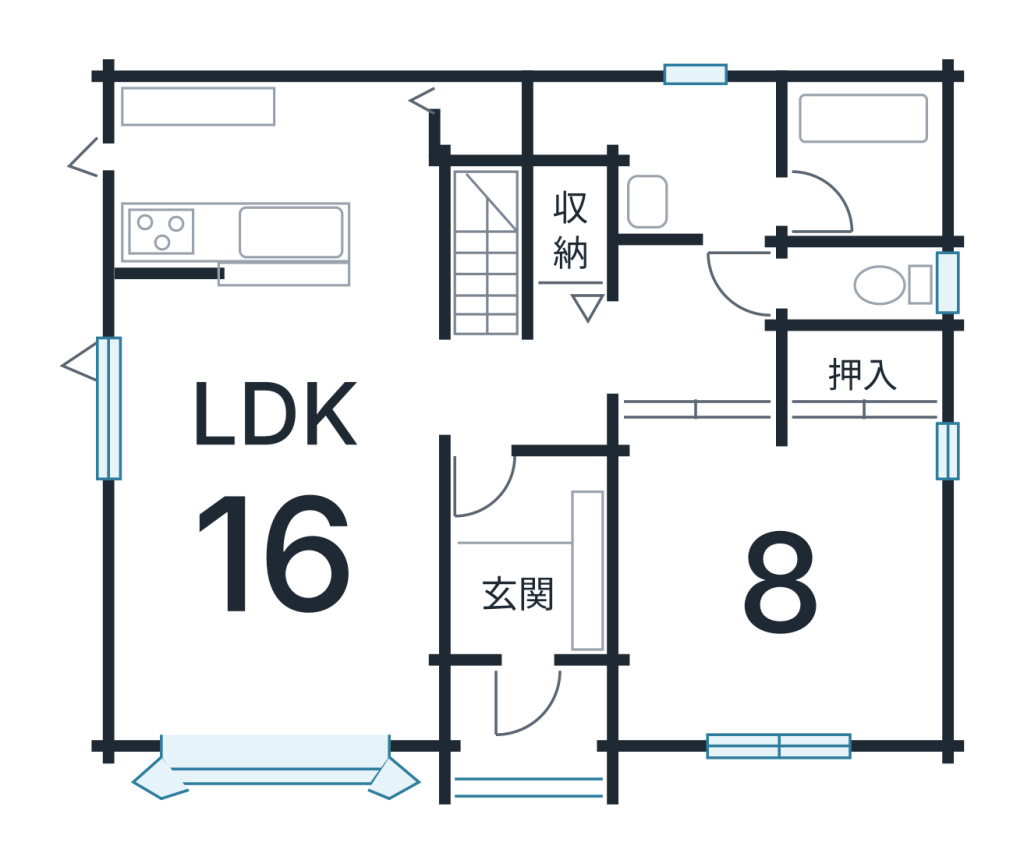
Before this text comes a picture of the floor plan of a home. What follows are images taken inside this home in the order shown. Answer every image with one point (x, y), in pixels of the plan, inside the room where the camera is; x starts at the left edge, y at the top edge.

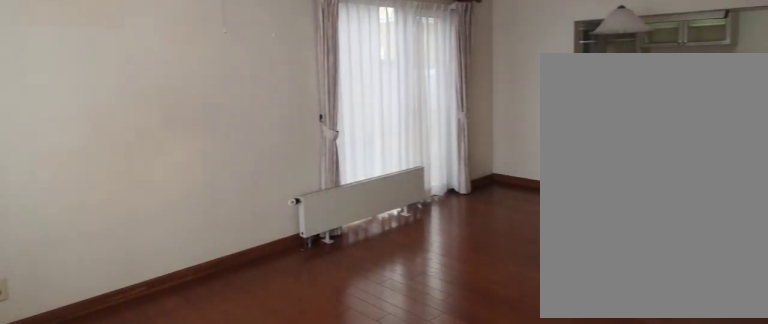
(300, 548)
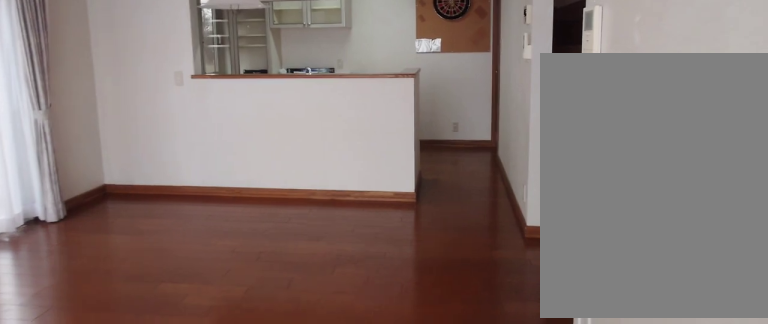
(300, 548)
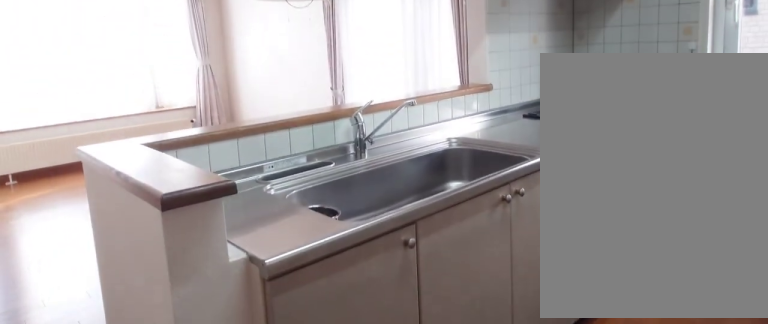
(257, 164)
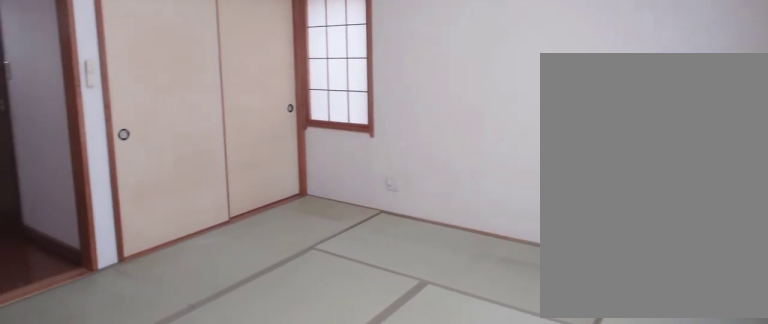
(778, 588)
